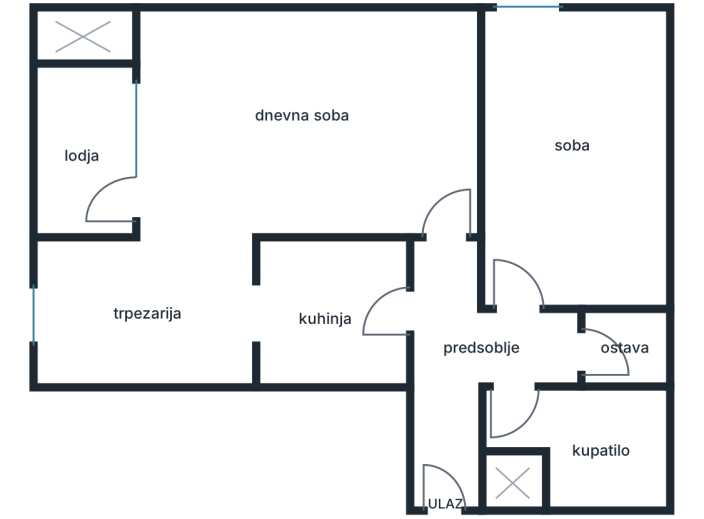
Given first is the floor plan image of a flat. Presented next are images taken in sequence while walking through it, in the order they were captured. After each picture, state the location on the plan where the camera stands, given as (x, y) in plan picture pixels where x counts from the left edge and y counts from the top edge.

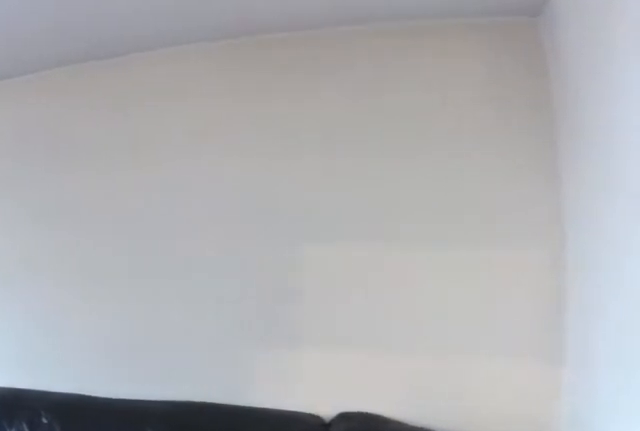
(456, 220)
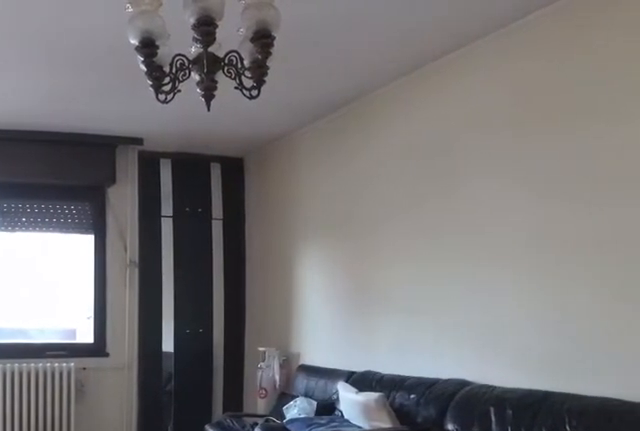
(461, 196)
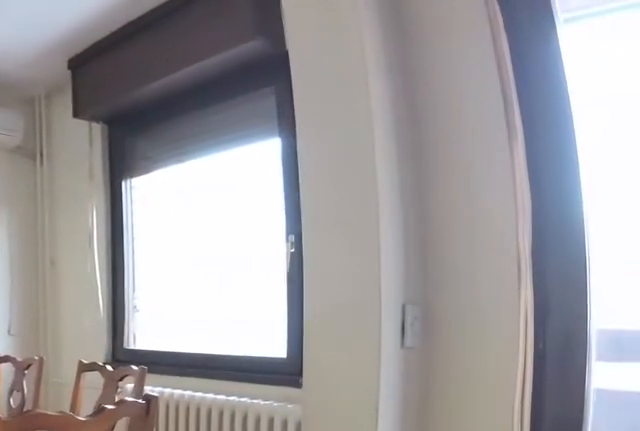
(171, 189)
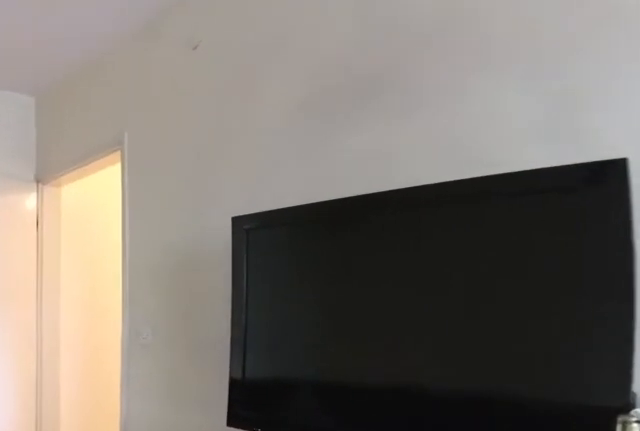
(254, 164)
